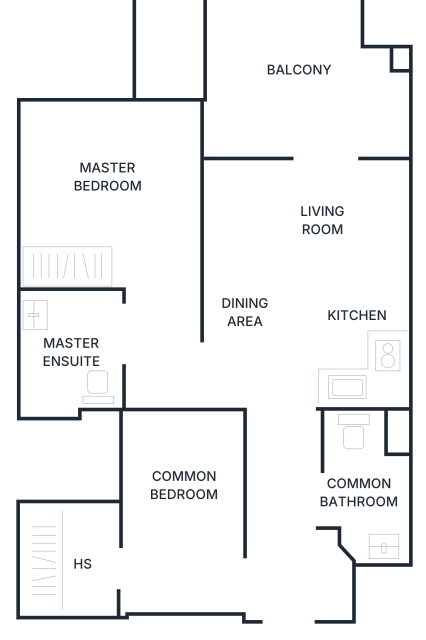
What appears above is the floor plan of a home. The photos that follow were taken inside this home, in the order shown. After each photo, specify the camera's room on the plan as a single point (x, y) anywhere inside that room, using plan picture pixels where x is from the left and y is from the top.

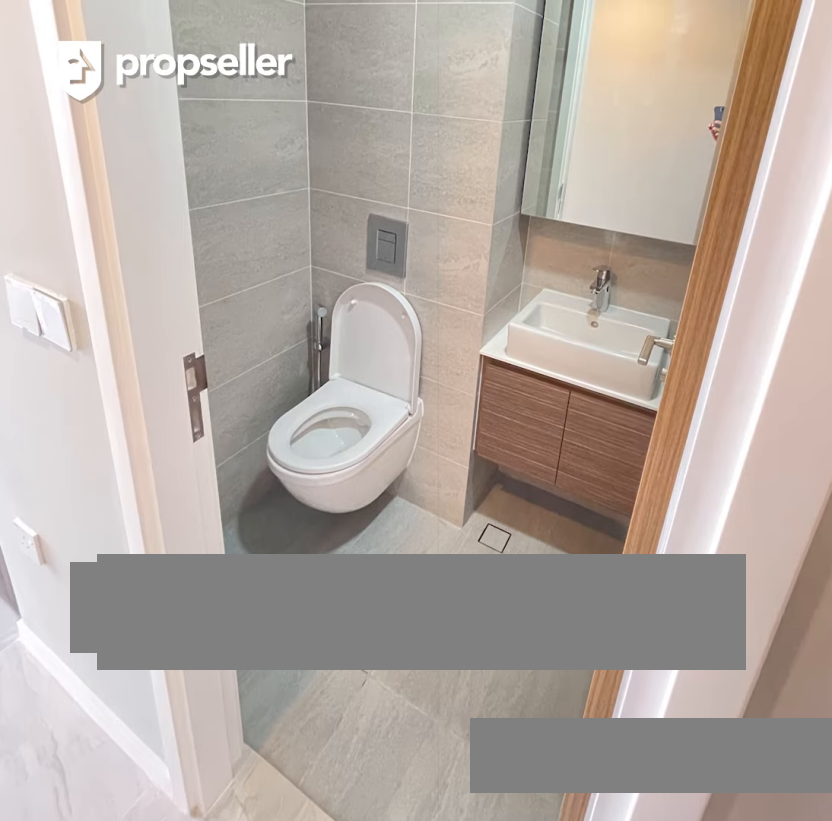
(364, 488)
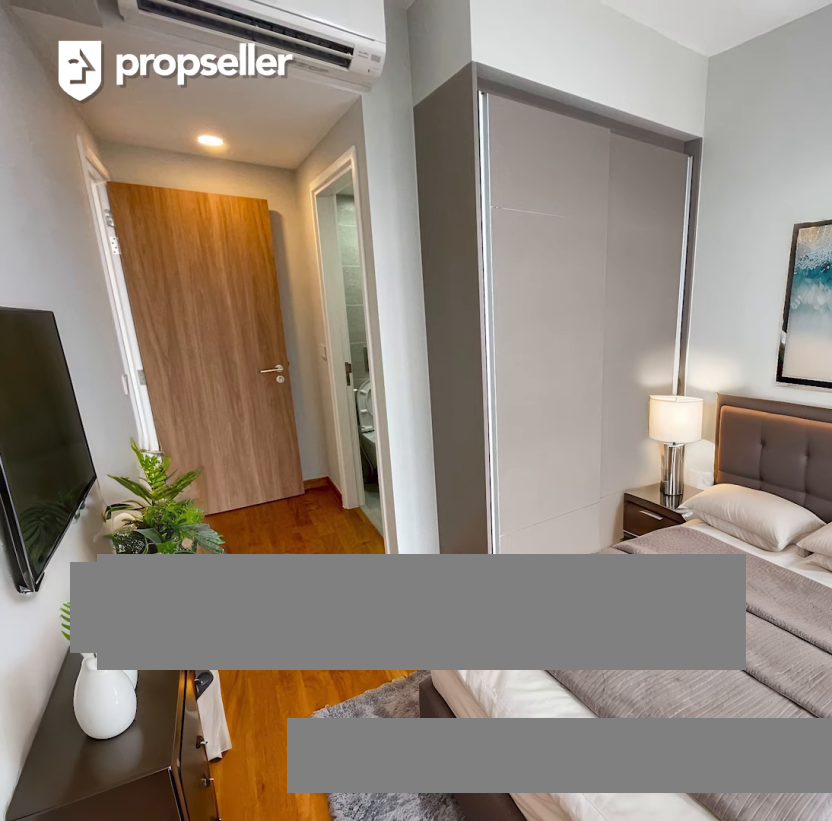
(121, 227)
